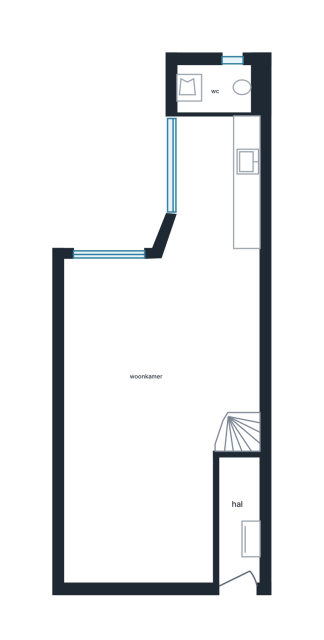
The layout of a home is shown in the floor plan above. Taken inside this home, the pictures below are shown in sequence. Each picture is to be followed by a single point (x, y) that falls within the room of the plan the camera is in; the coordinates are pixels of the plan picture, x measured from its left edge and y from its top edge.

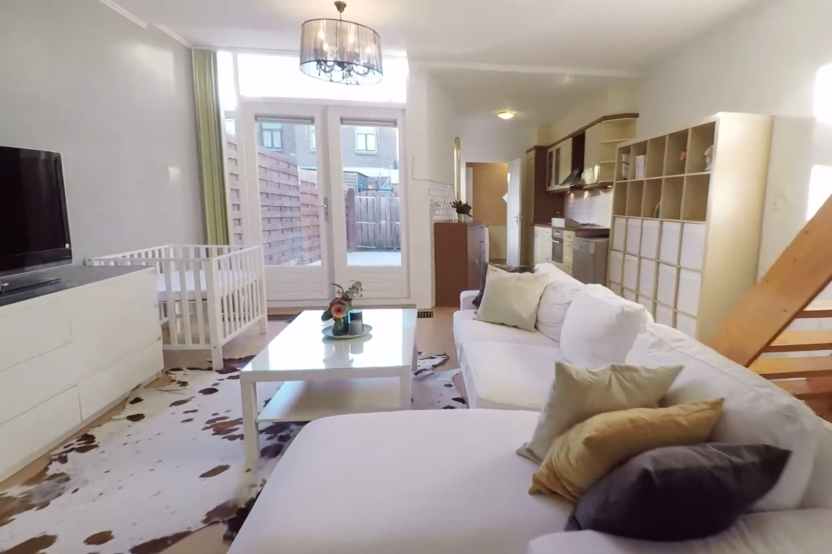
(116, 325)
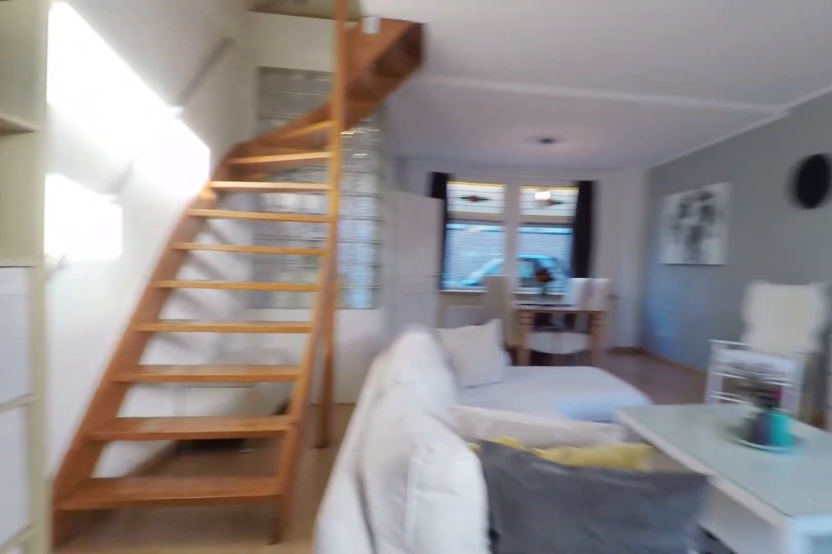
(118, 320)
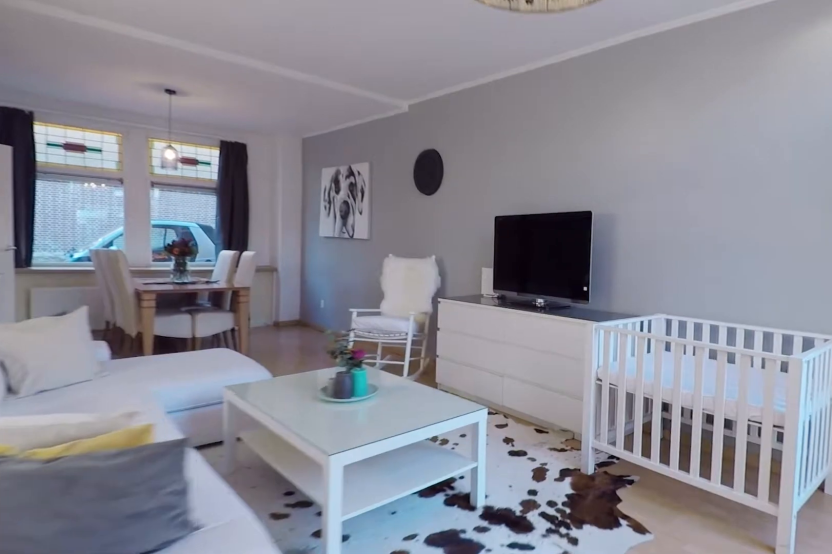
(250, 330)
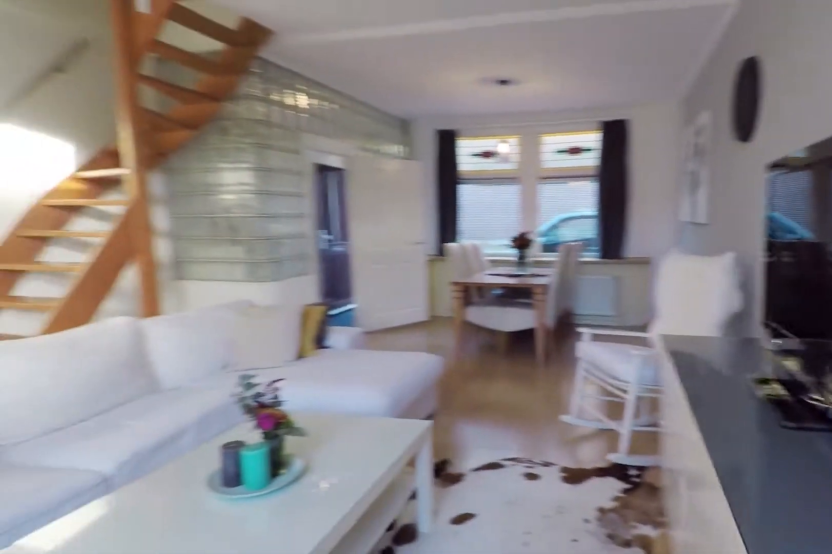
(119, 325)
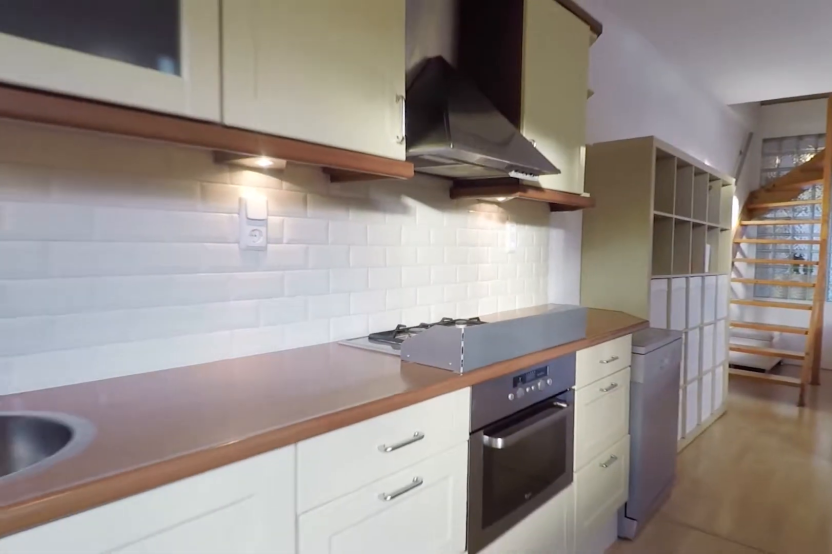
(246, 183)
